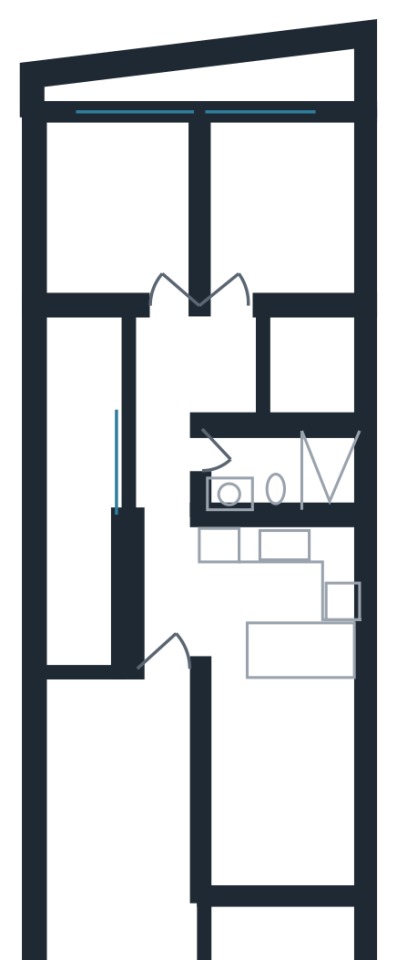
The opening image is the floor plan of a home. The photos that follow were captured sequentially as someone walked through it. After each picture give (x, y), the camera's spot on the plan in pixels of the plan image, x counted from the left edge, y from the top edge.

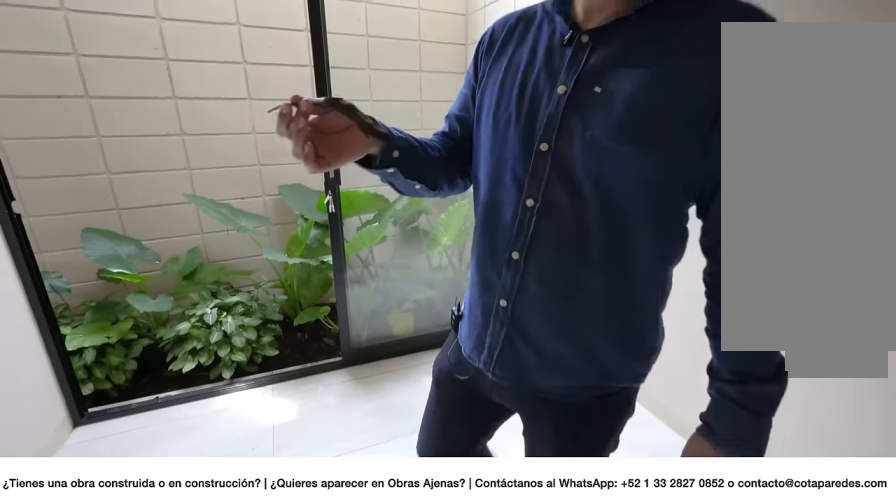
(242, 278)
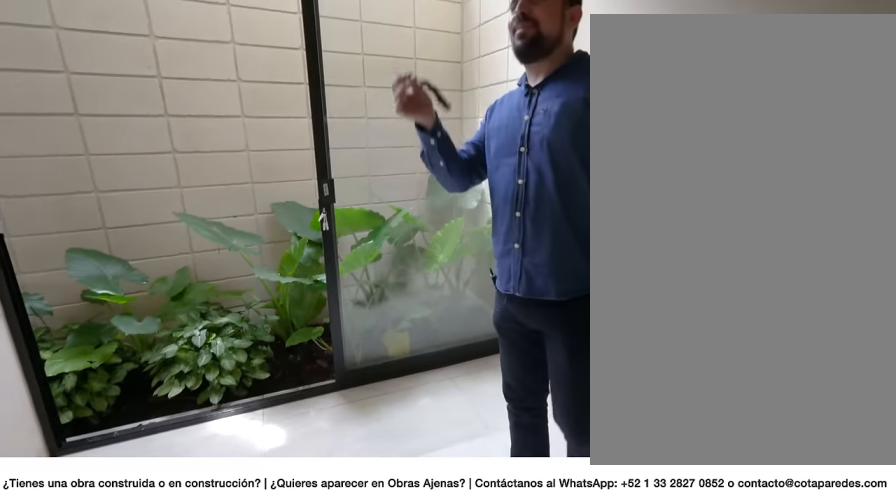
(243, 277)
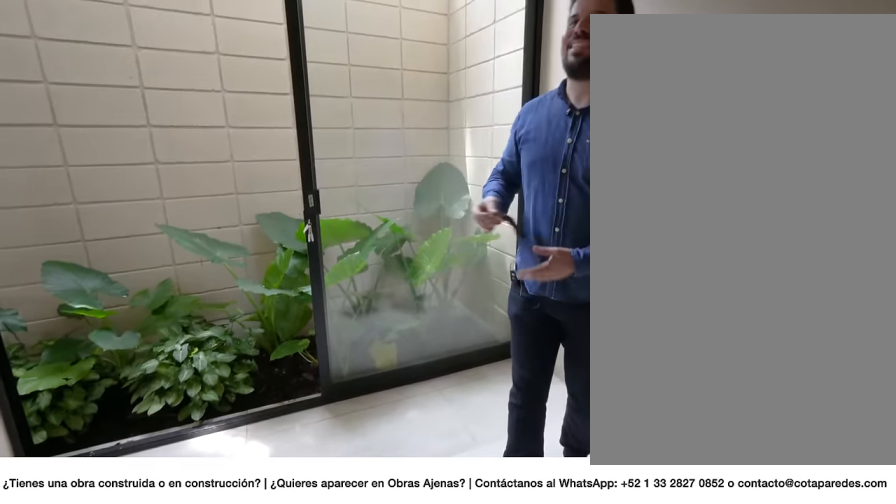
(244, 277)
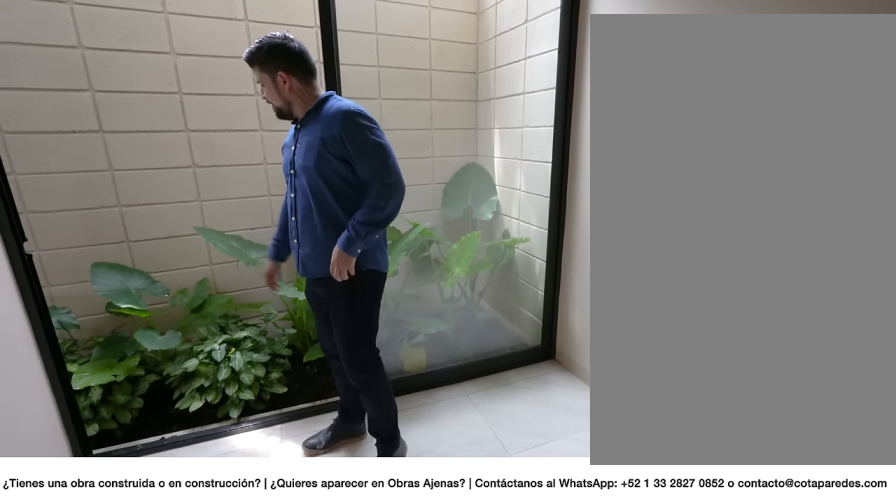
(244, 276)
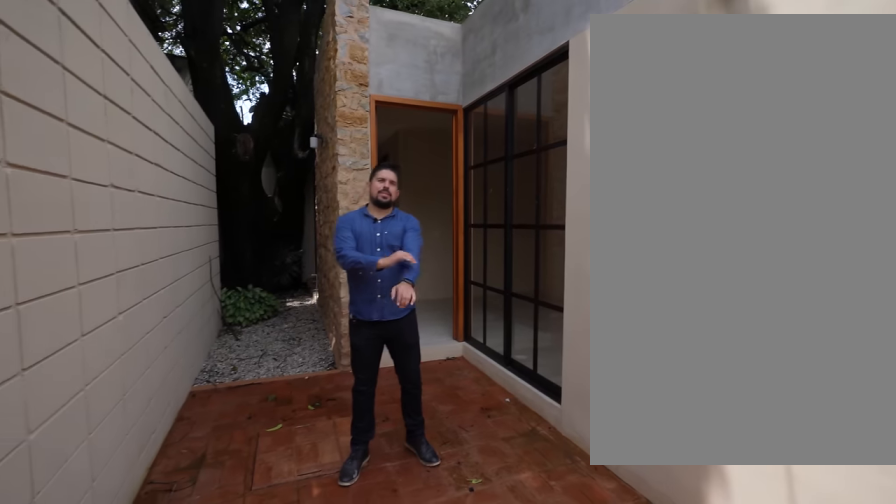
(121, 939)
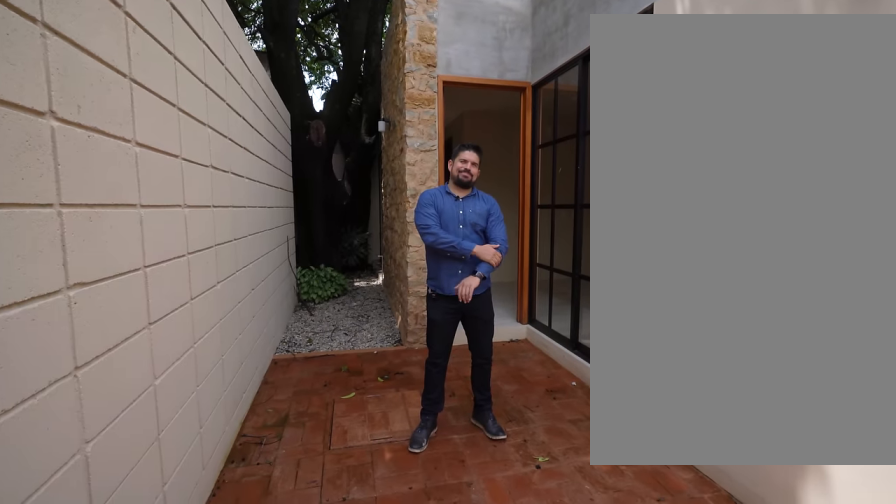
(121, 939)
